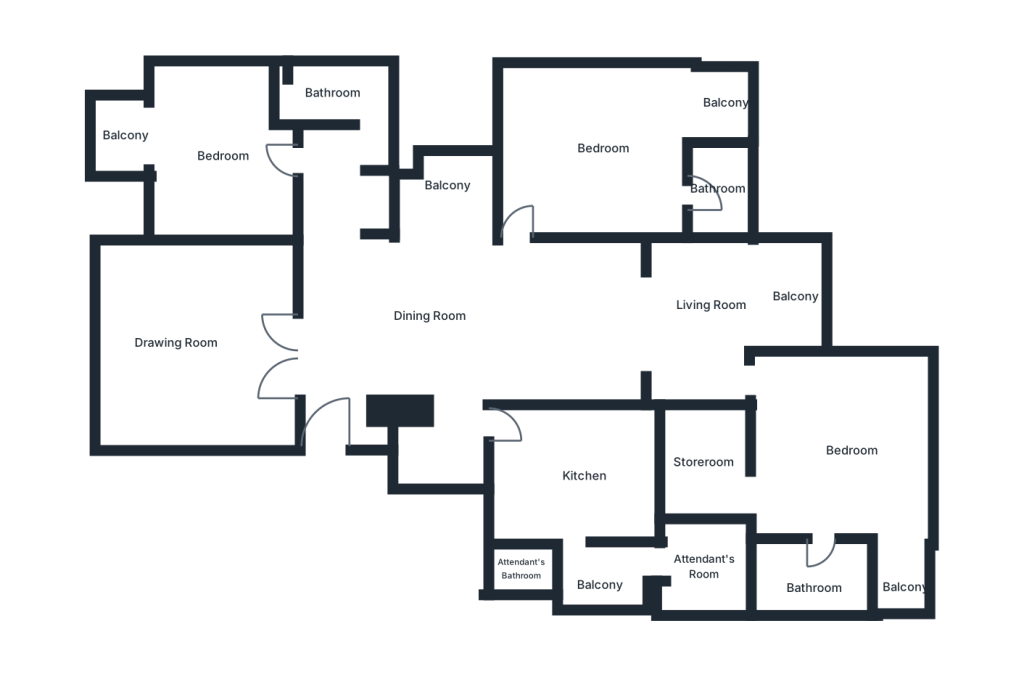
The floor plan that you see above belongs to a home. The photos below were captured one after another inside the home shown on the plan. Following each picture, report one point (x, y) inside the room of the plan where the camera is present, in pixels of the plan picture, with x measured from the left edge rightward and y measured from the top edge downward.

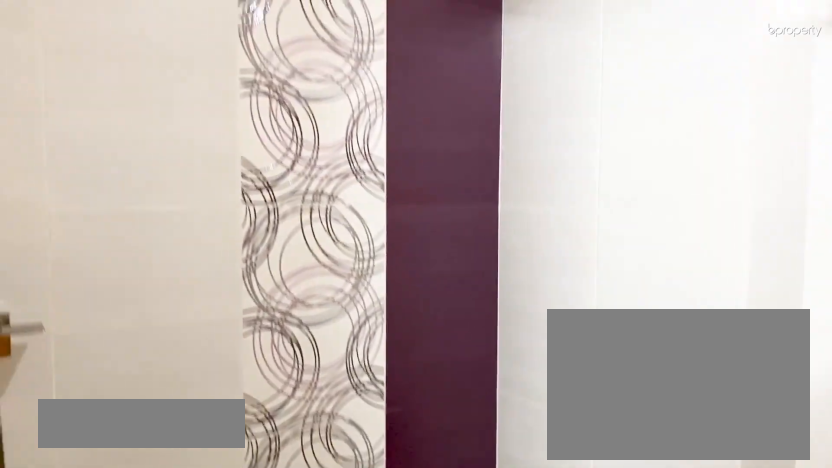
(717, 196)
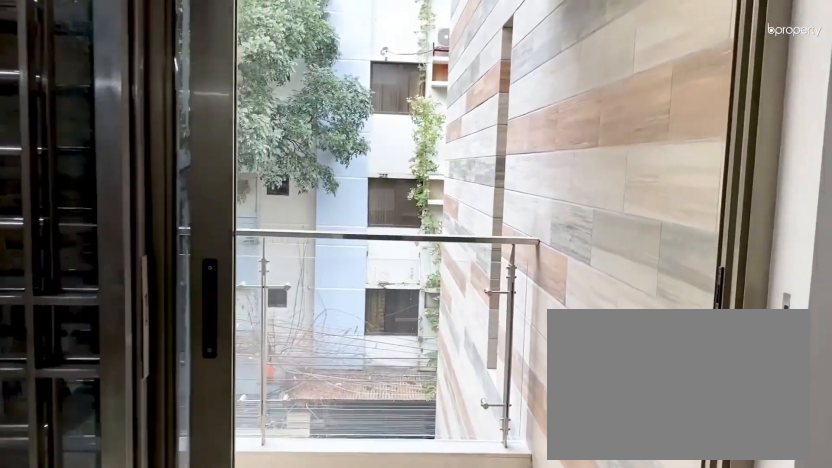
(752, 313)
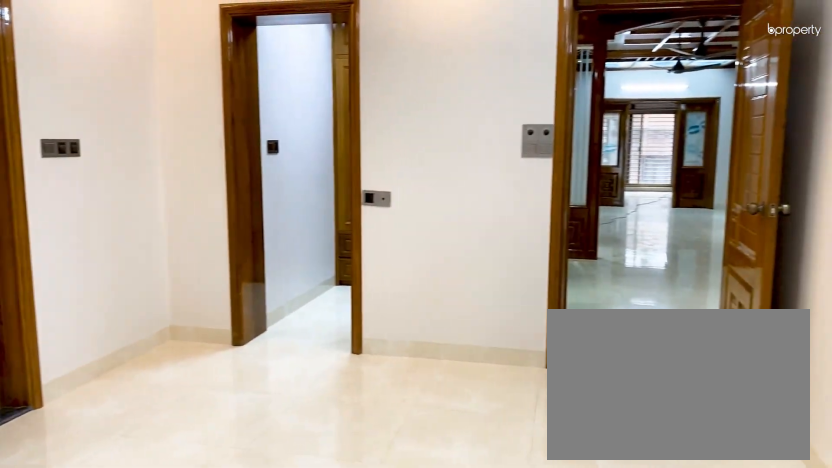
(843, 464)
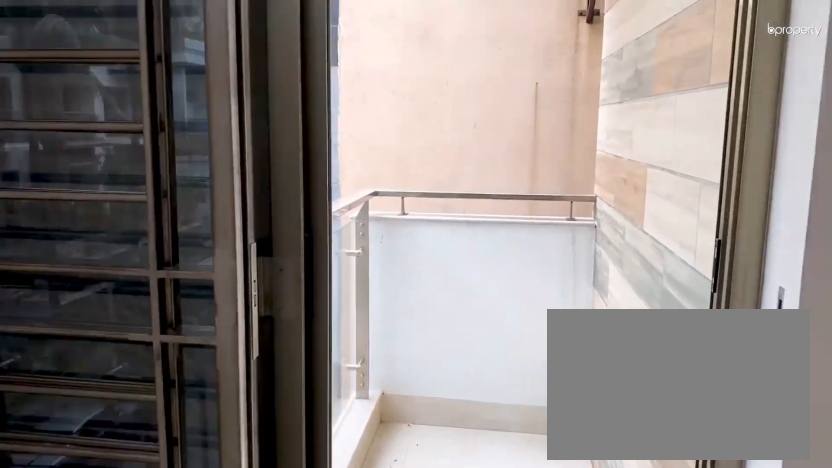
(894, 552)
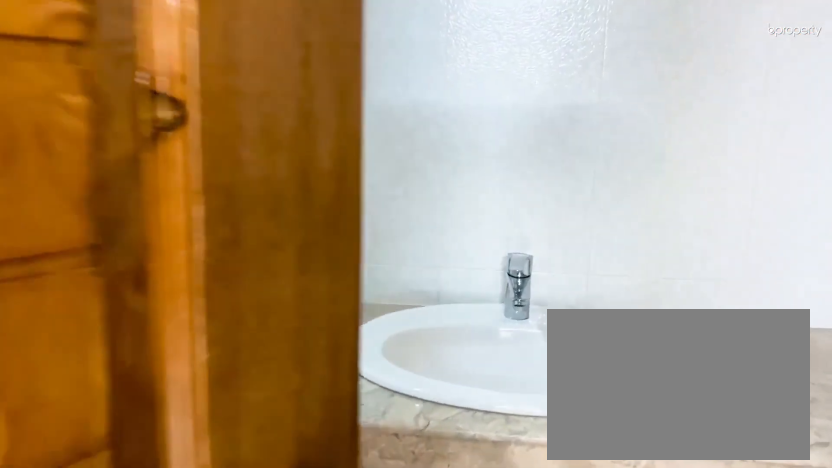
(797, 581)
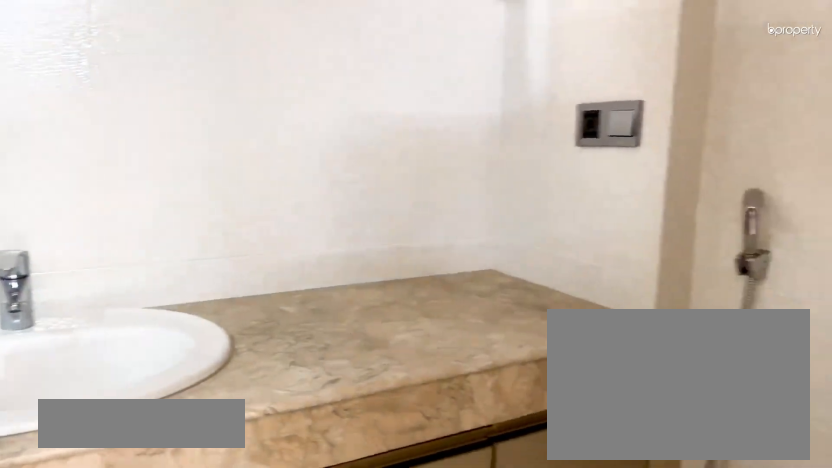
(797, 581)
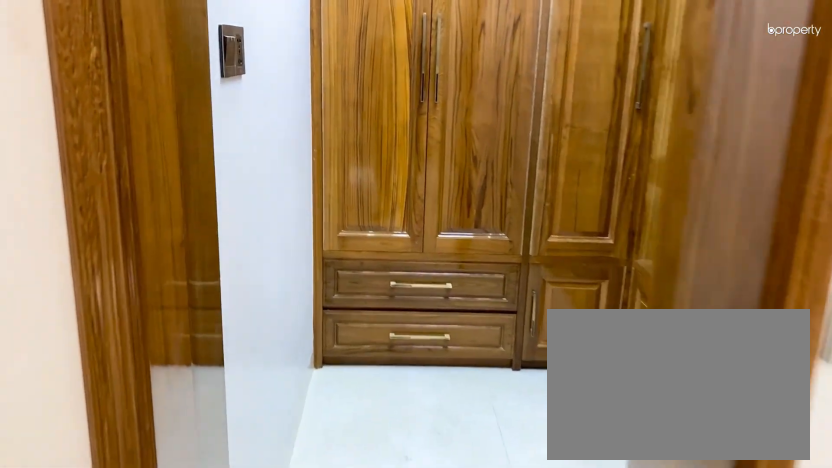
(737, 491)
